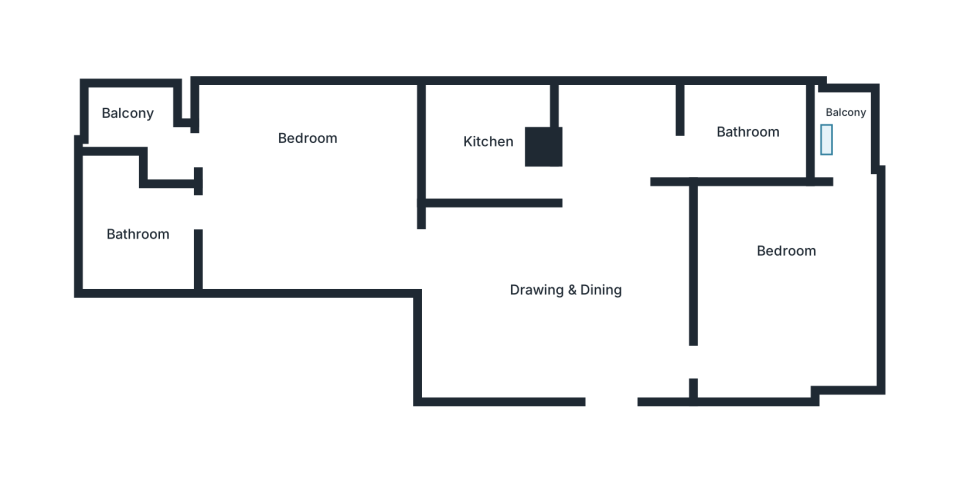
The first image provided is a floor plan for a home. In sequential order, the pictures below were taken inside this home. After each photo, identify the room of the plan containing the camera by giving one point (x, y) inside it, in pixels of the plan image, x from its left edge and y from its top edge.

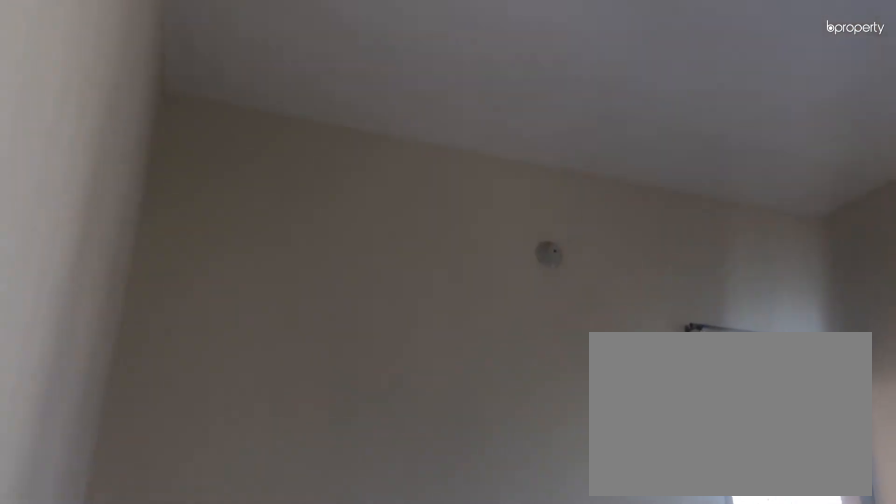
(788, 293)
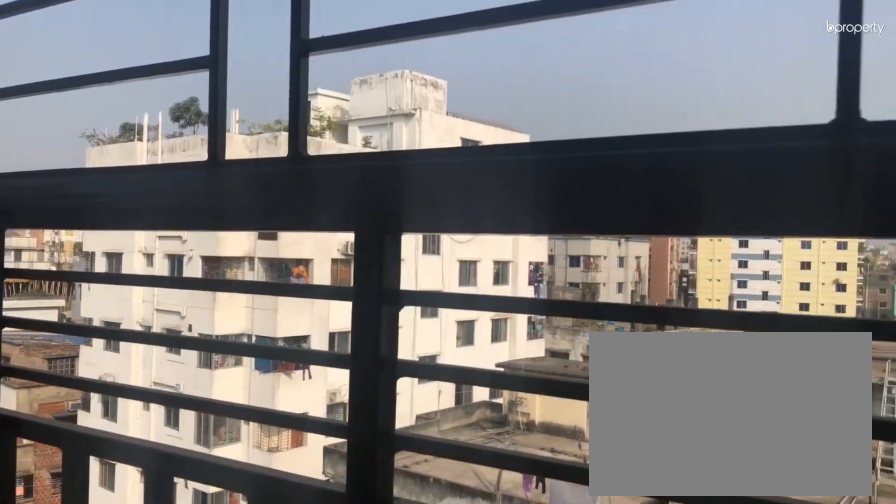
(848, 124)
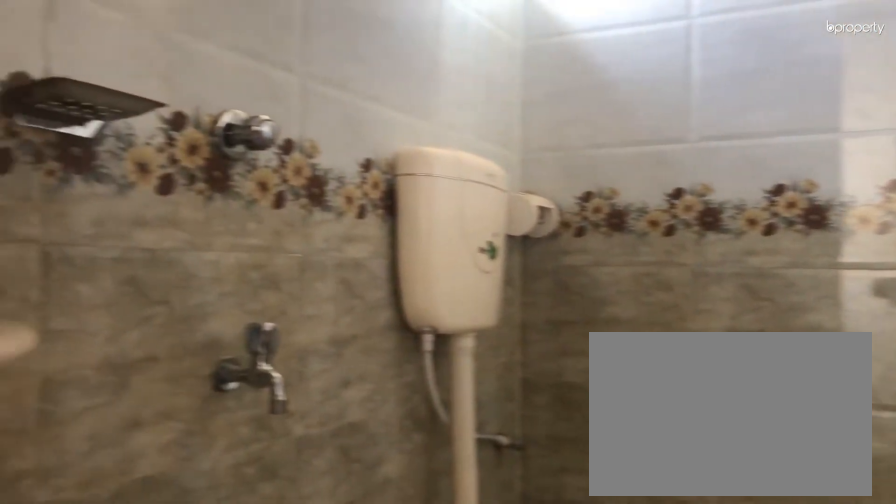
(753, 126)
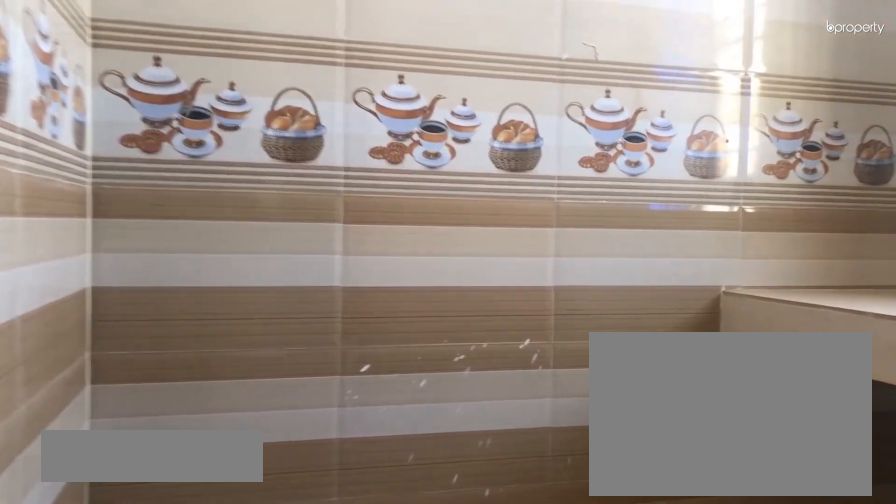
(486, 141)
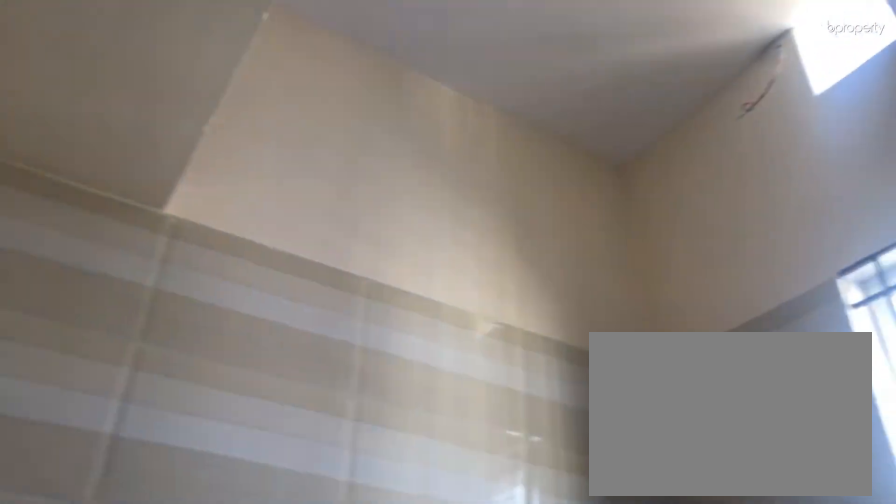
(486, 141)
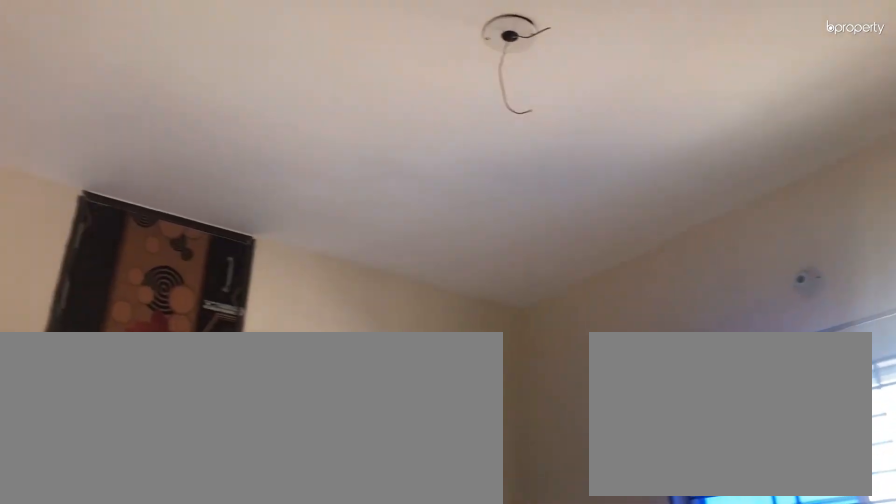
(299, 187)
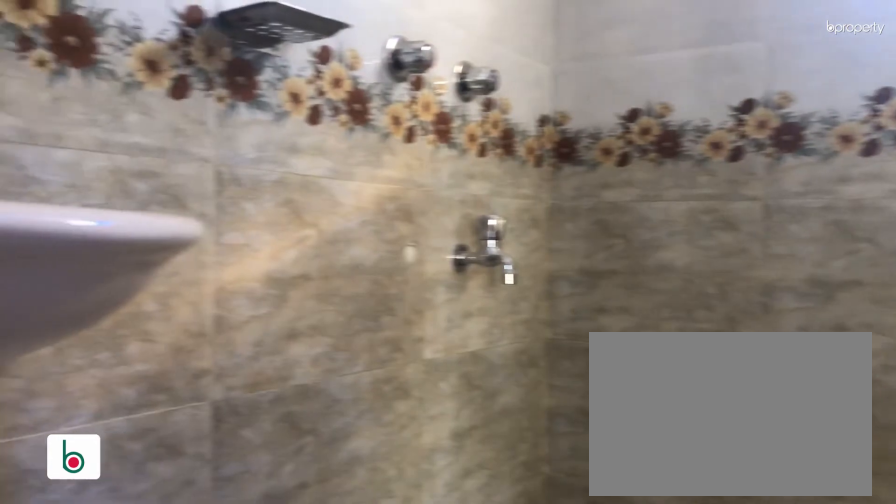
(134, 233)
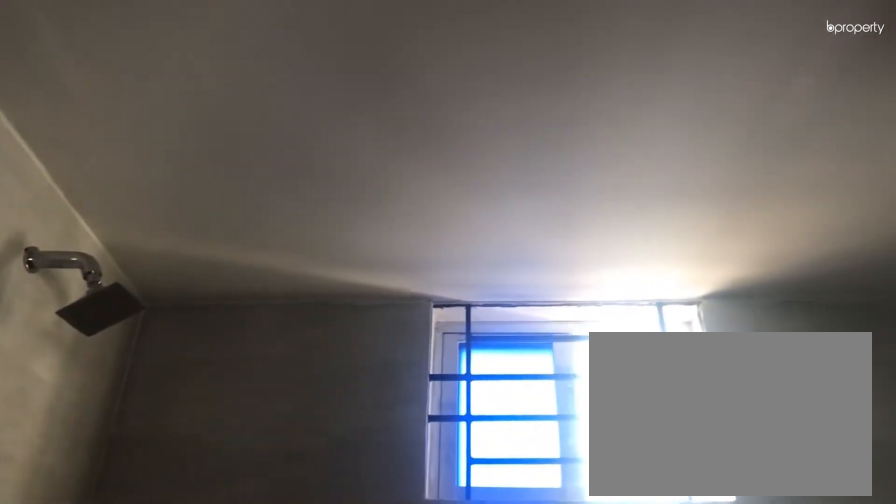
(134, 233)
